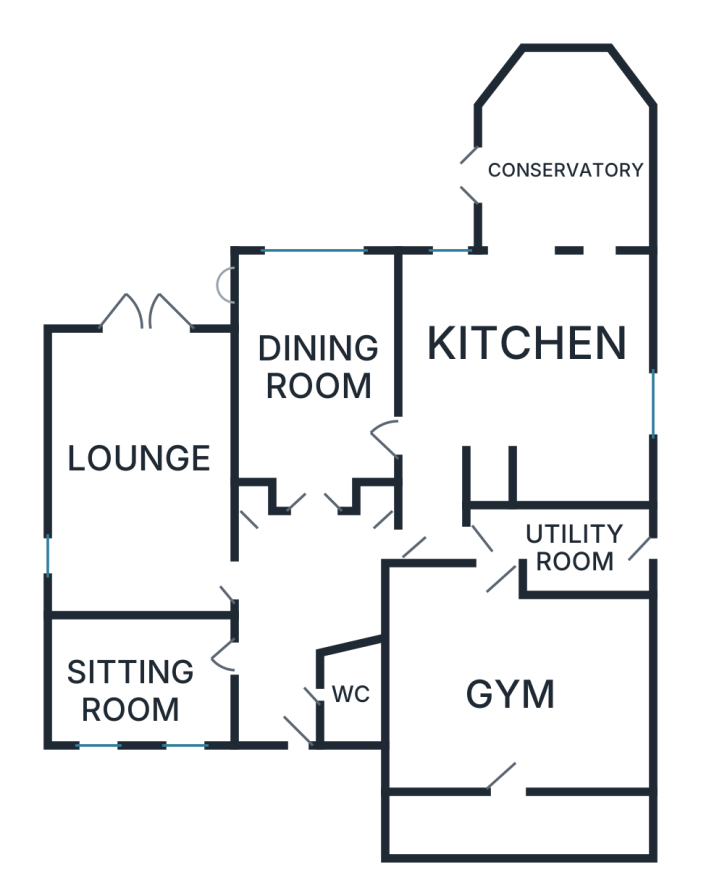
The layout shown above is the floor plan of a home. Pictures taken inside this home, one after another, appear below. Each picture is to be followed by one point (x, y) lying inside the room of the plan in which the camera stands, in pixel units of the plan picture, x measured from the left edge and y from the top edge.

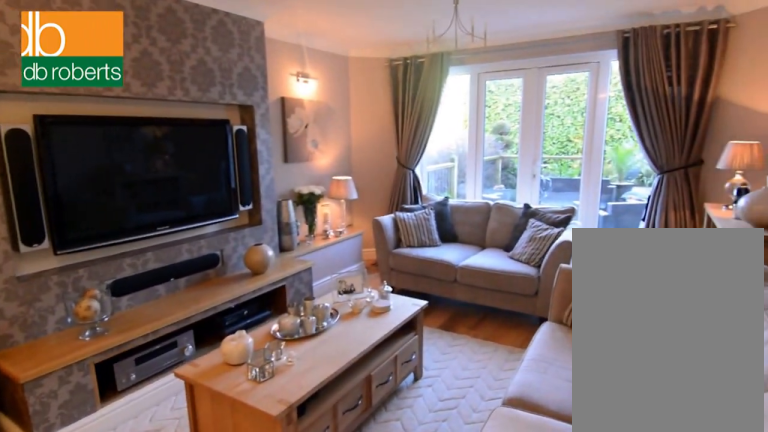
(139, 471)
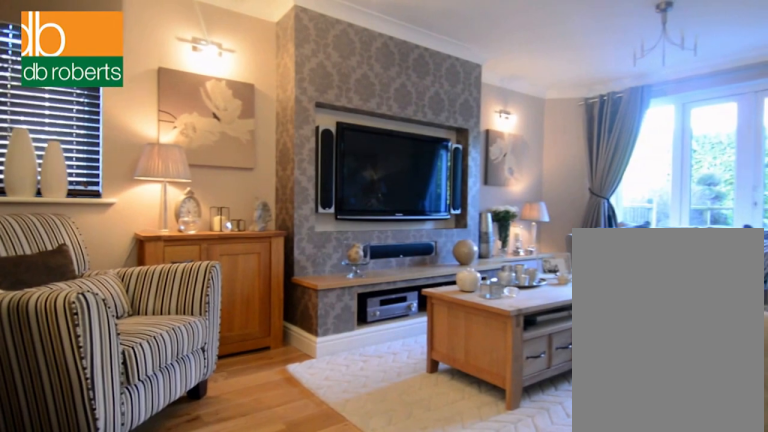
(139, 471)
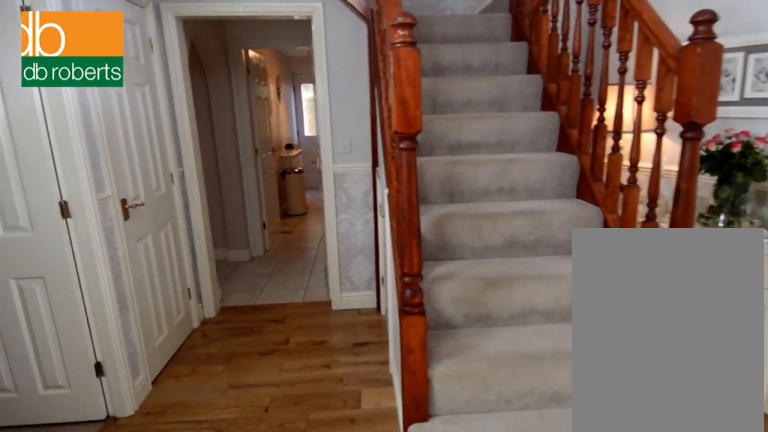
(310, 619)
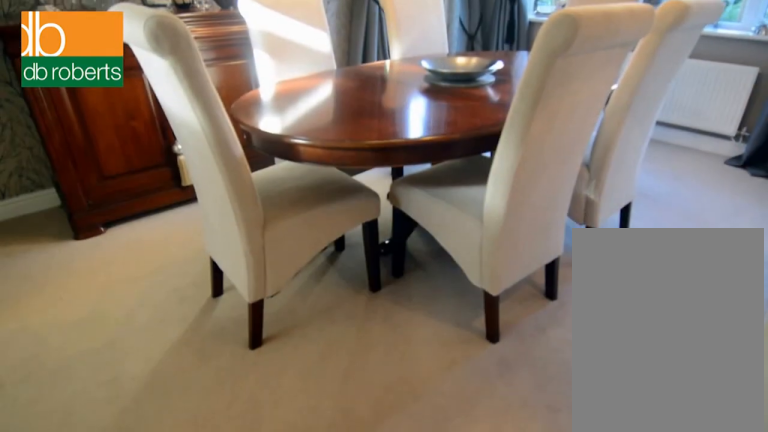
(315, 372)
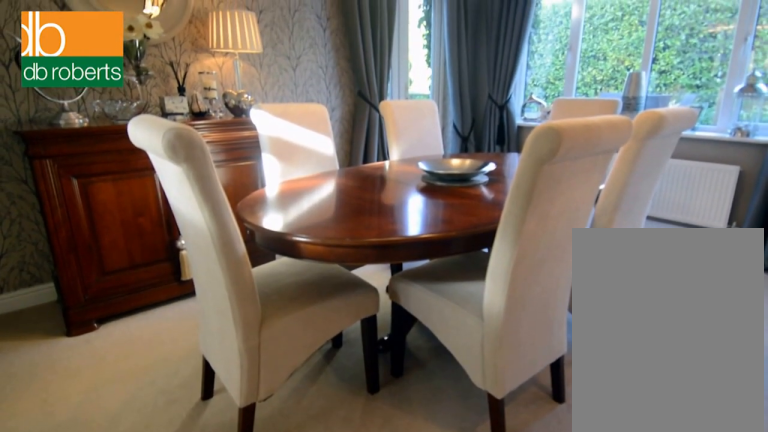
(315, 372)
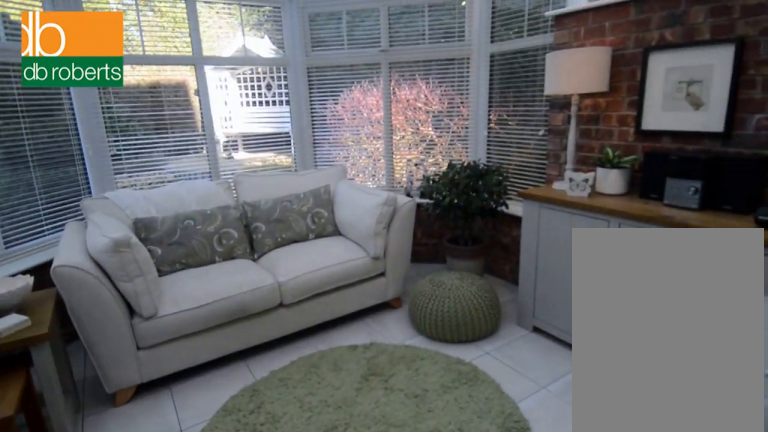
(563, 153)
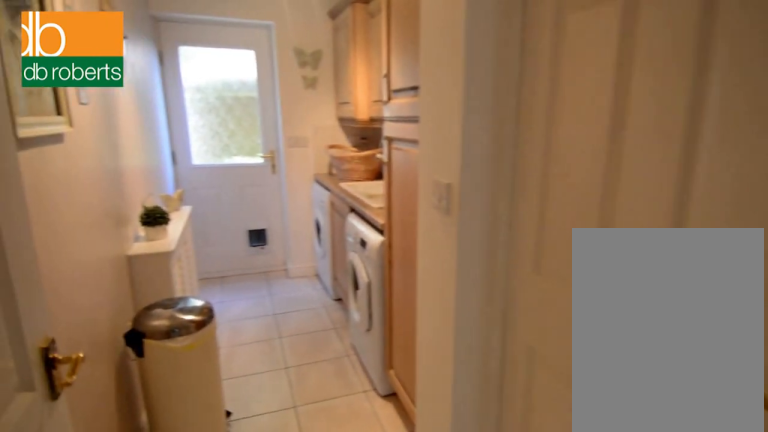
(566, 546)
